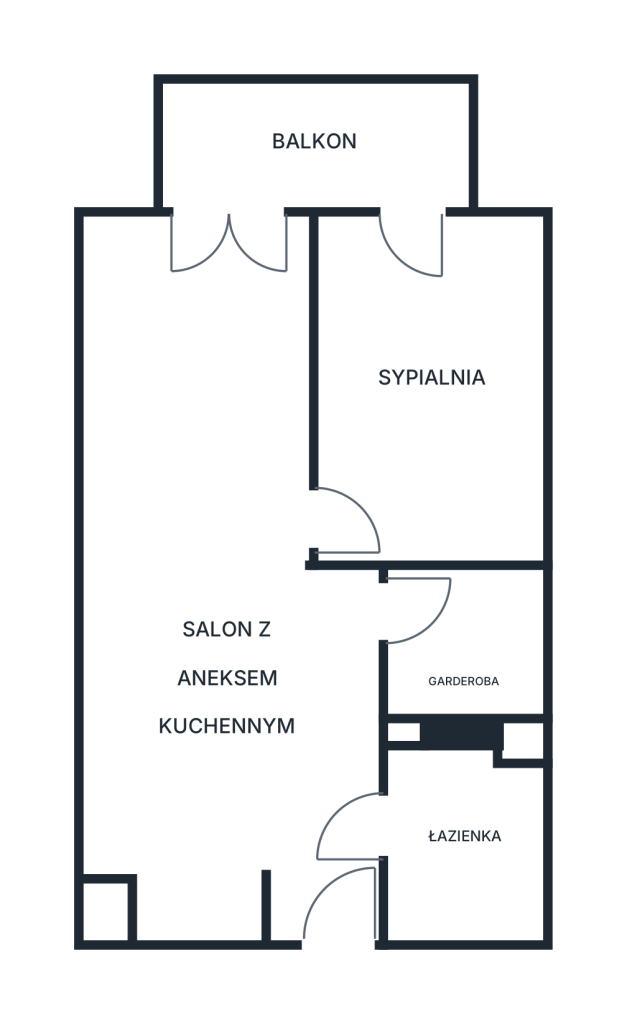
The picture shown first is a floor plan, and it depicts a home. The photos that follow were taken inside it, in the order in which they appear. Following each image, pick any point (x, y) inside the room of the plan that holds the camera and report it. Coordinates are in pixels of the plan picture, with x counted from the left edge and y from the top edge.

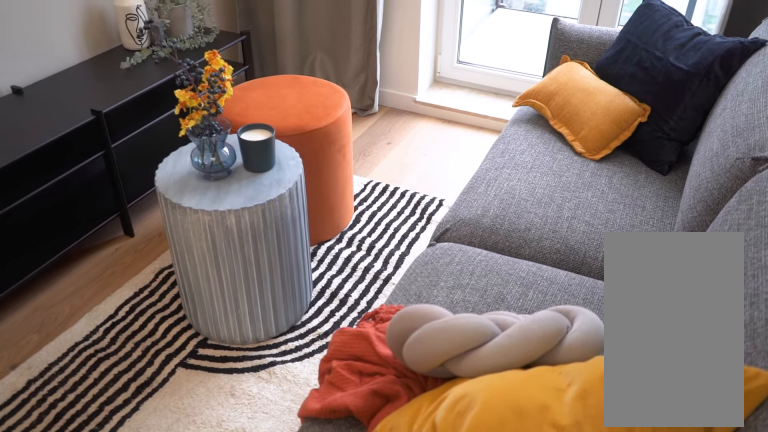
(212, 580)
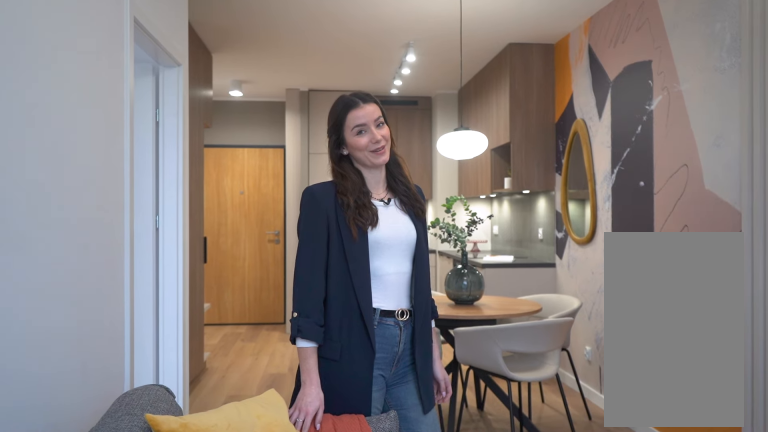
(212, 580)
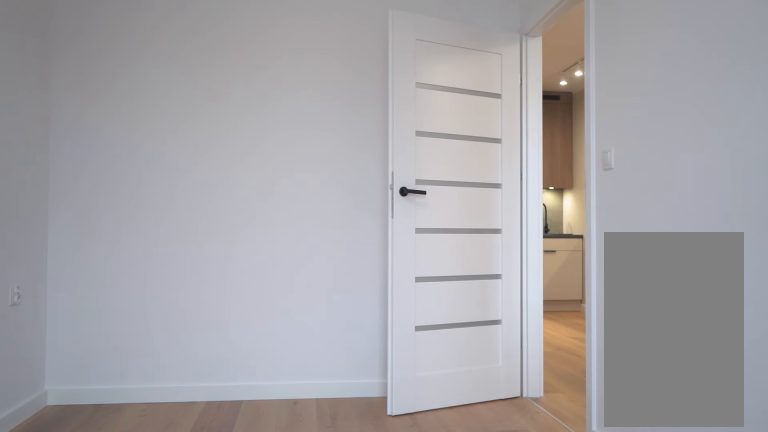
(426, 388)
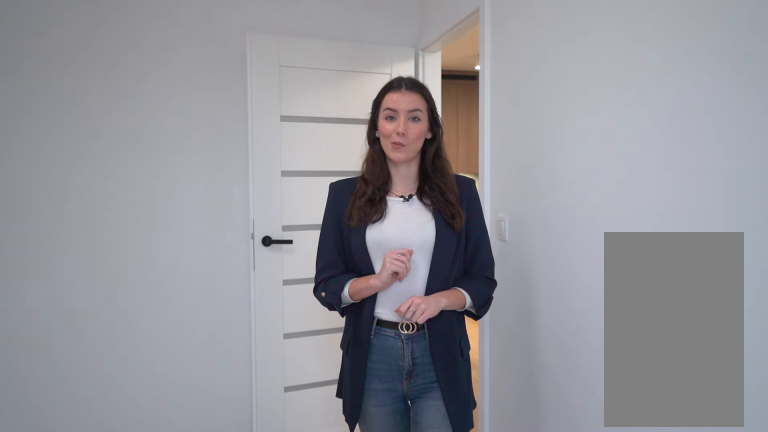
(426, 388)
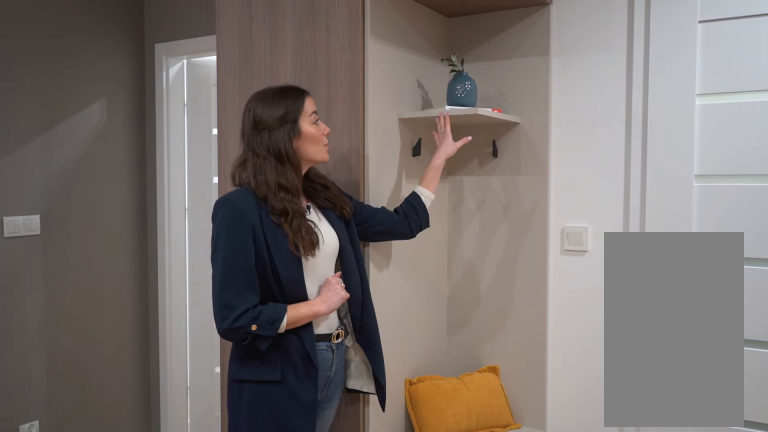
(213, 580)
